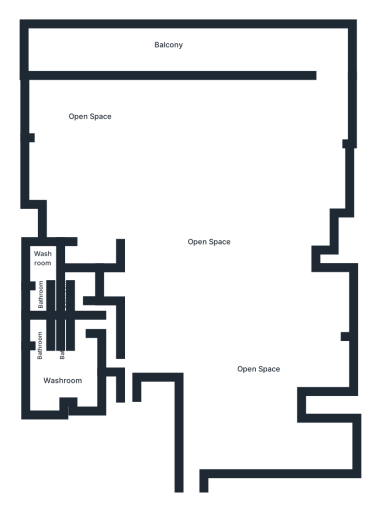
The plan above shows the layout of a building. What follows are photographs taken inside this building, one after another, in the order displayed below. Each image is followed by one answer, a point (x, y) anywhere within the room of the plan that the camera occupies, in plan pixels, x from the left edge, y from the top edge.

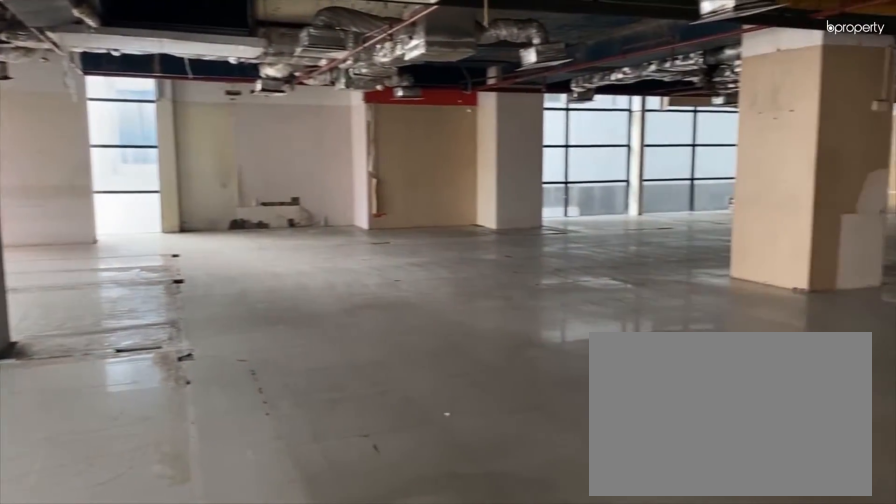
(274, 124)
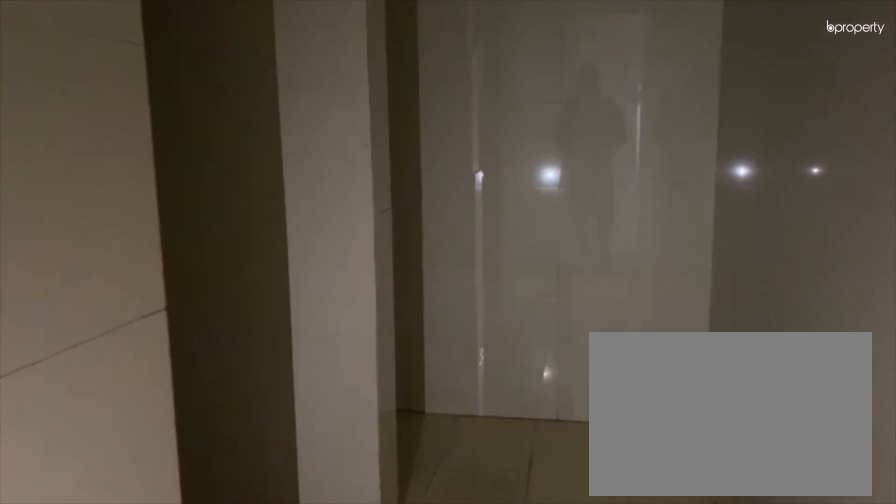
(109, 341)
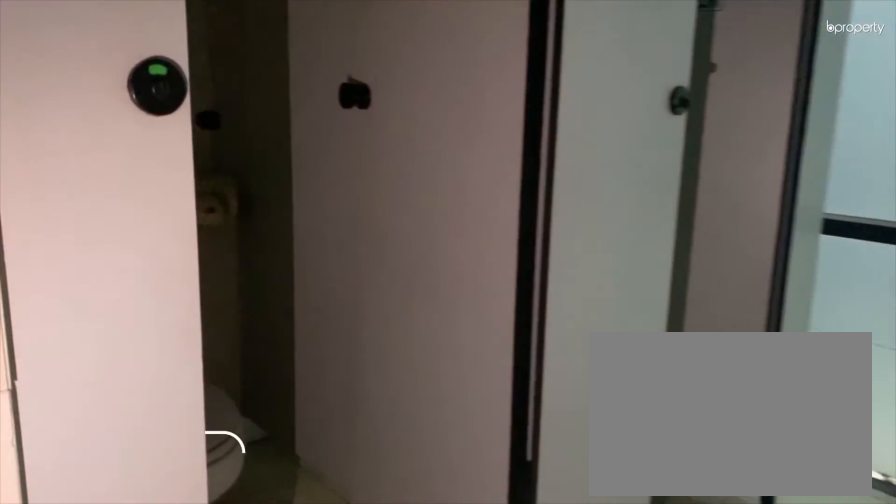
(44, 273)
